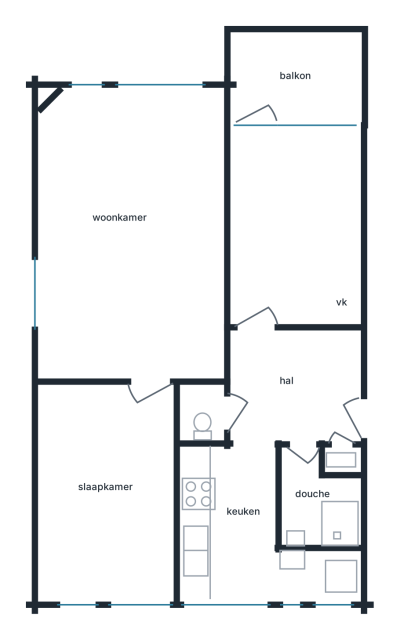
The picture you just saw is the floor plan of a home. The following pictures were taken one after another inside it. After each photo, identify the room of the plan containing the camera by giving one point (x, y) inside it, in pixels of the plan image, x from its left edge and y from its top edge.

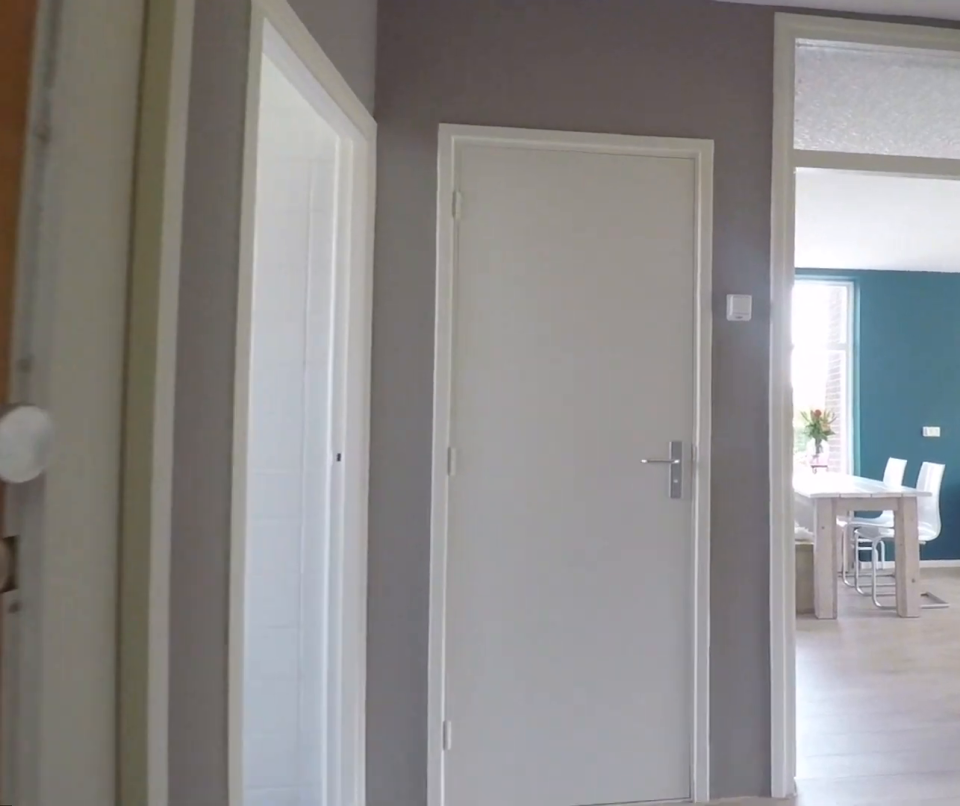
(294, 386)
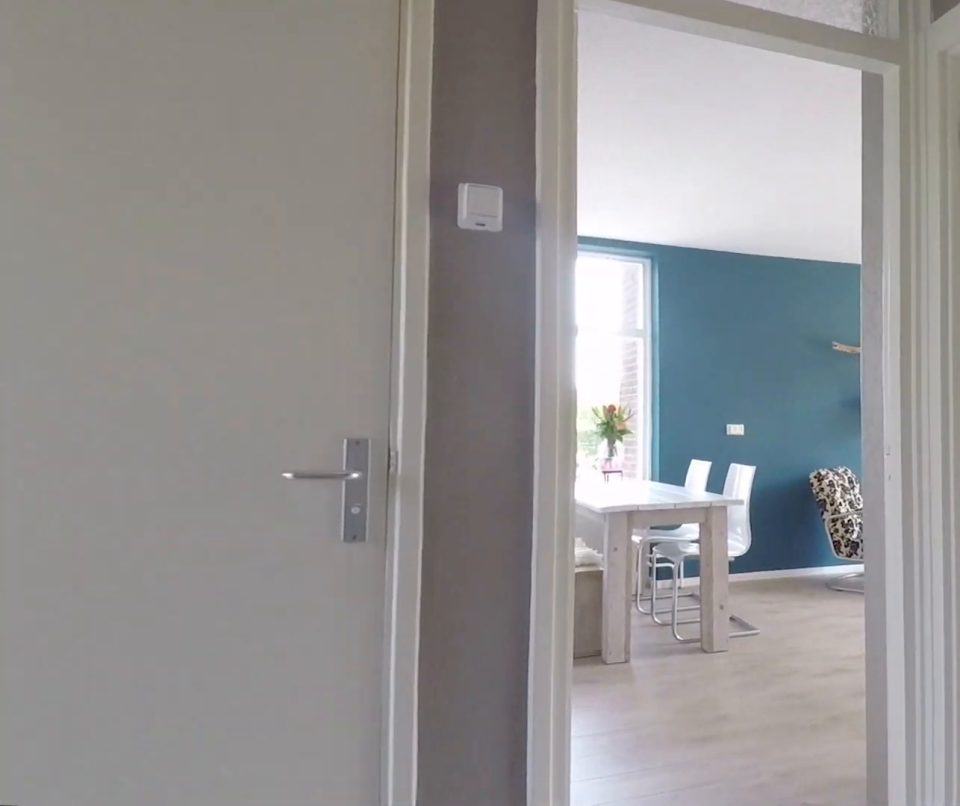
(294, 386)
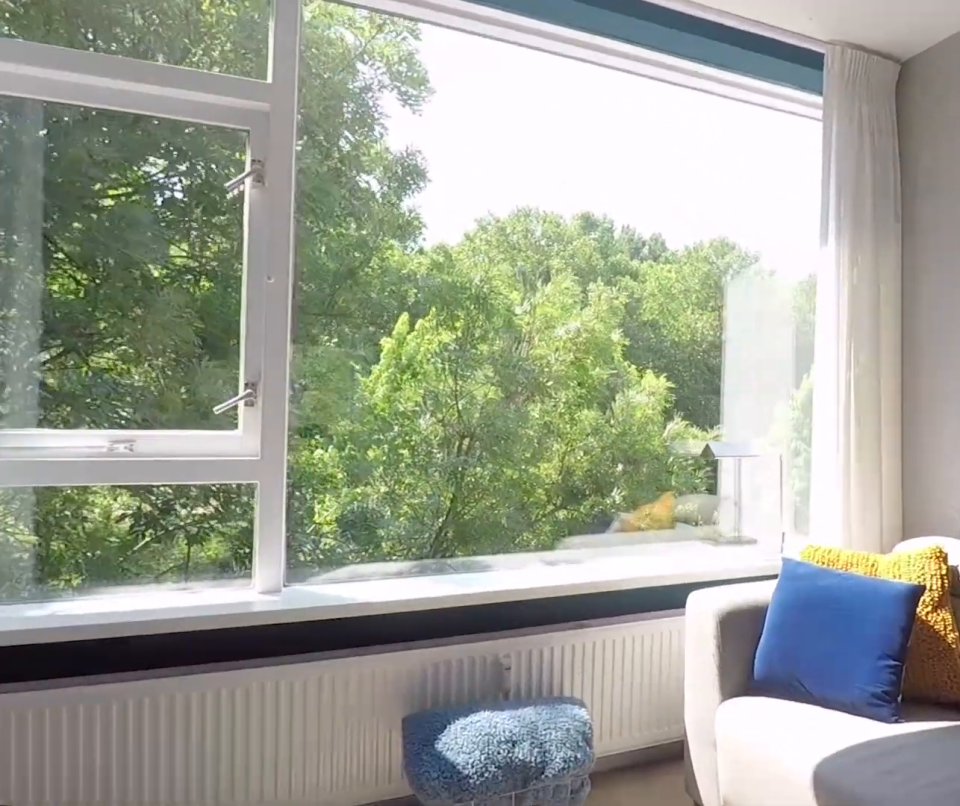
(132, 235)
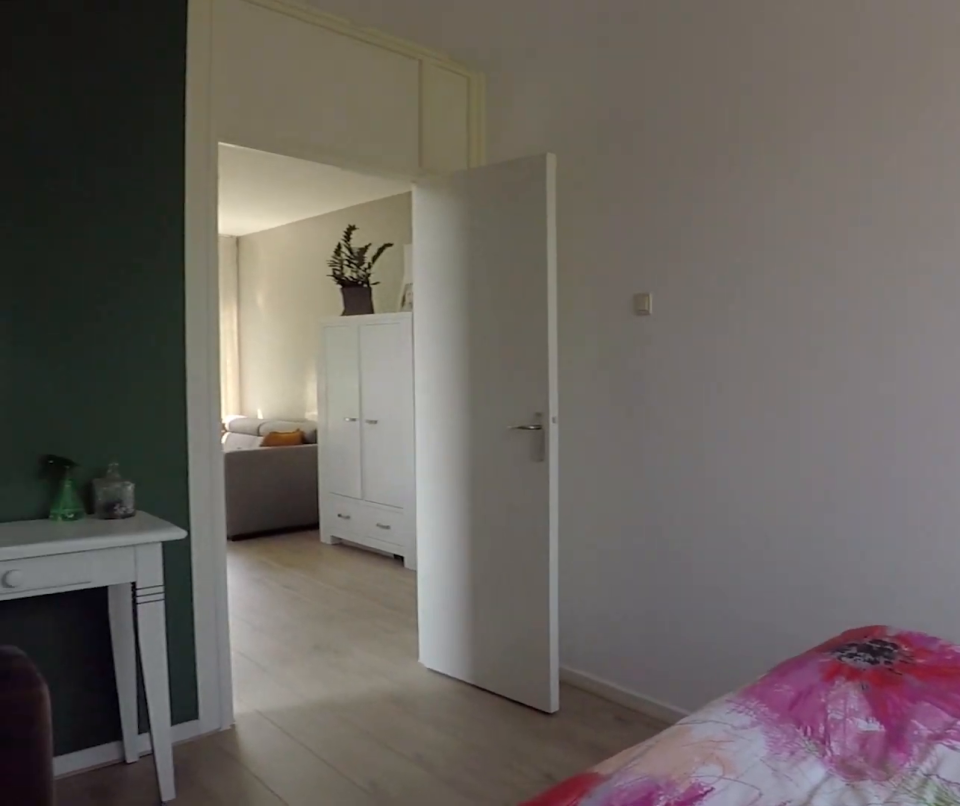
(108, 492)
